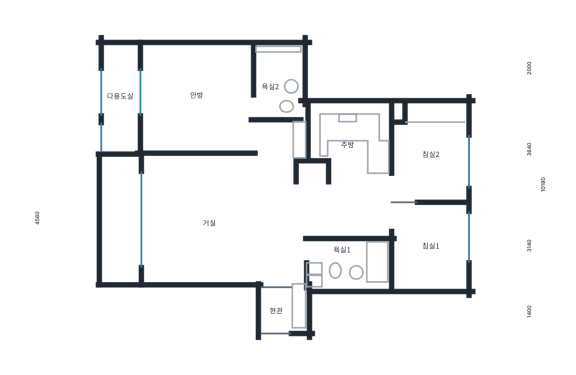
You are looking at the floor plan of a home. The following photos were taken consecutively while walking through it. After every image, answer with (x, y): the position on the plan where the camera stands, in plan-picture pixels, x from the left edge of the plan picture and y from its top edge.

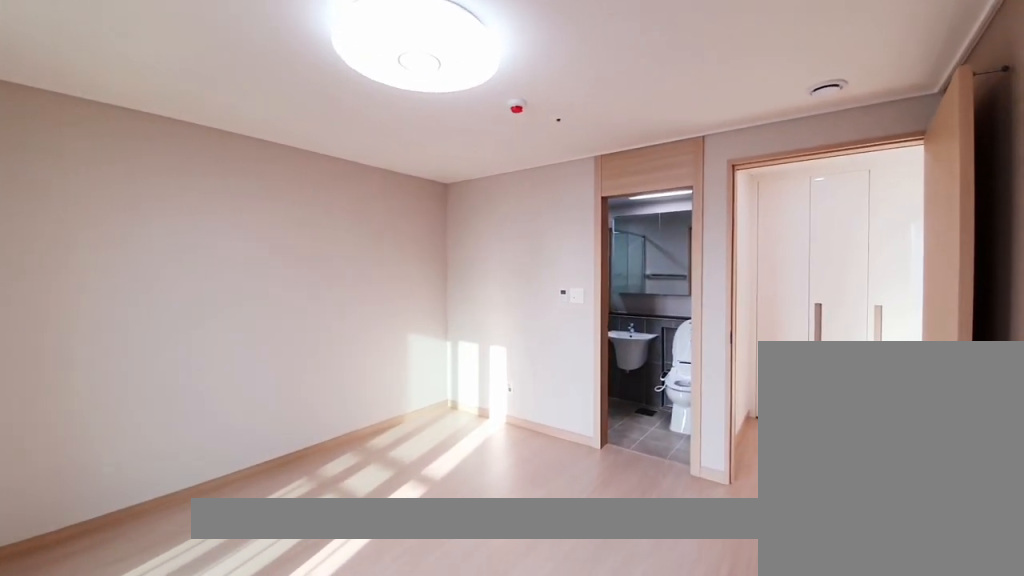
(189, 103)
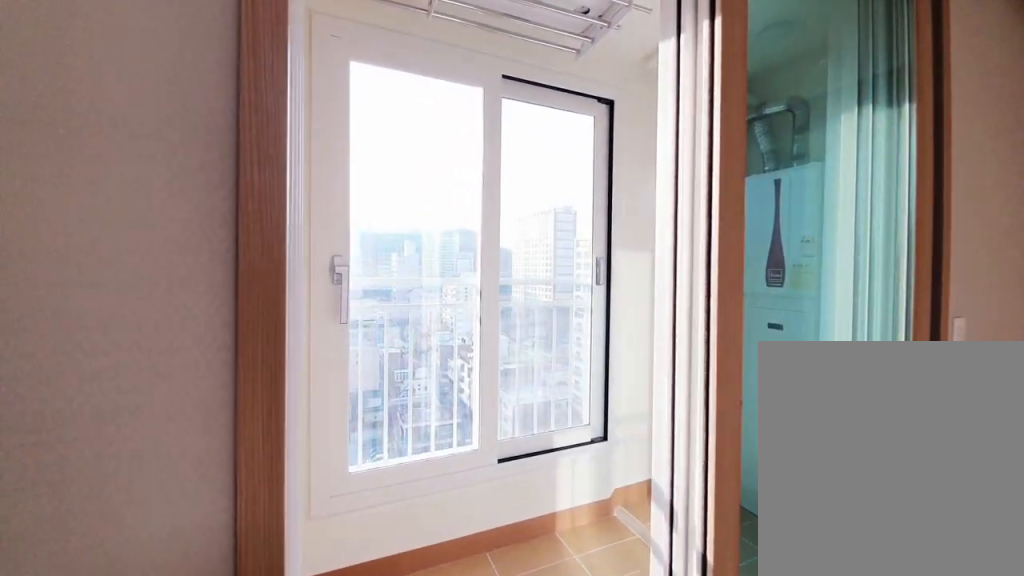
(135, 111)
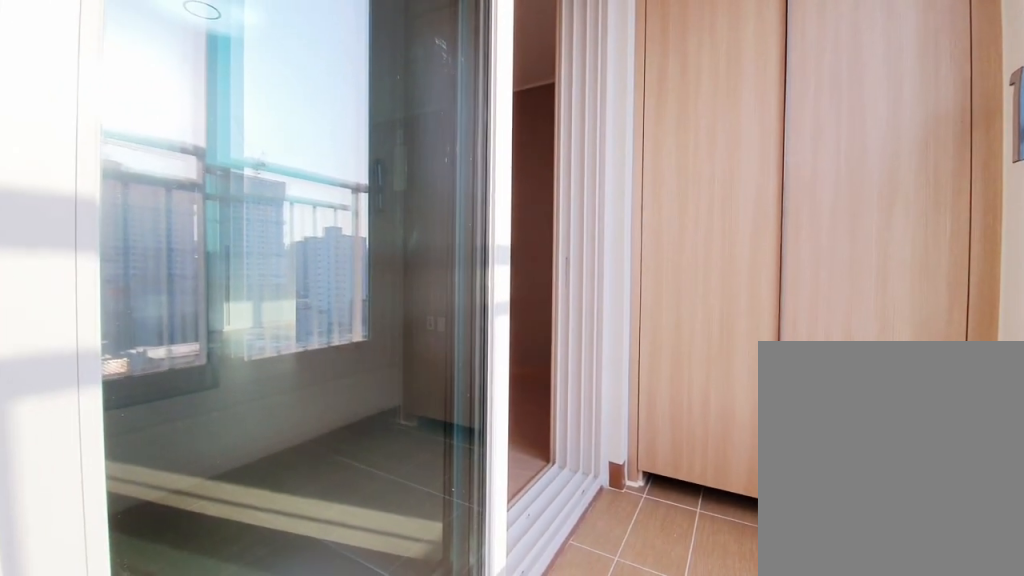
(136, 111)
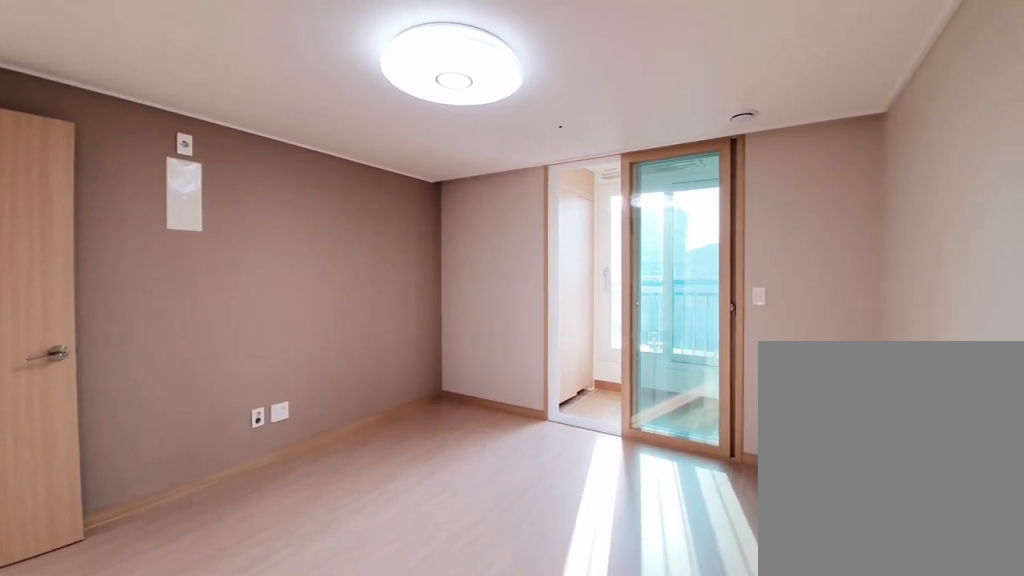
(189, 121)
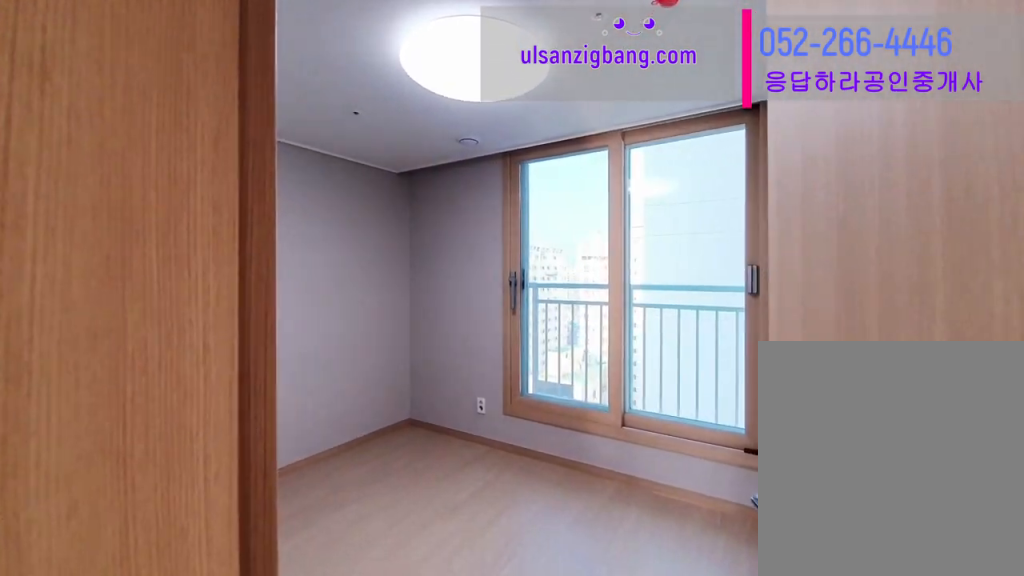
(441, 158)
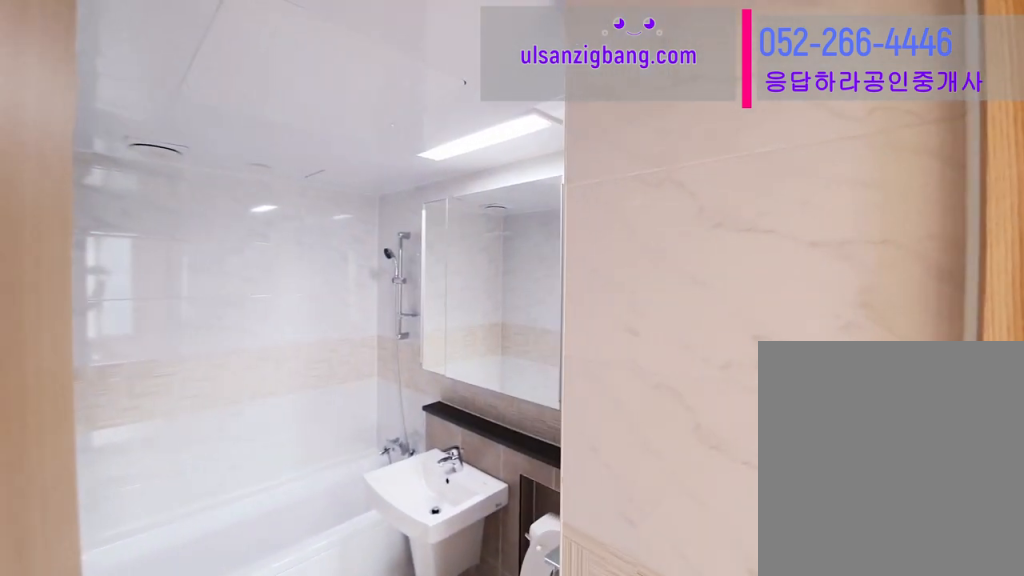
(346, 262)
